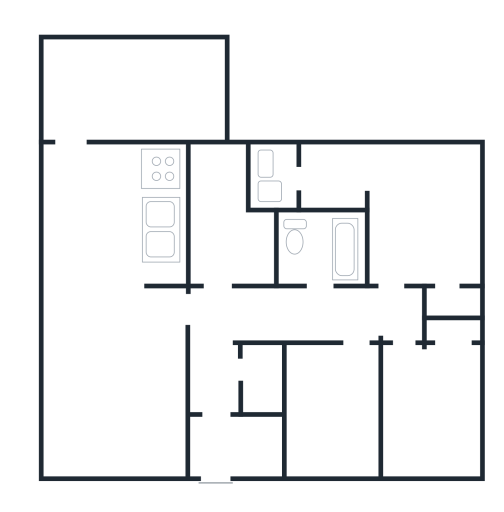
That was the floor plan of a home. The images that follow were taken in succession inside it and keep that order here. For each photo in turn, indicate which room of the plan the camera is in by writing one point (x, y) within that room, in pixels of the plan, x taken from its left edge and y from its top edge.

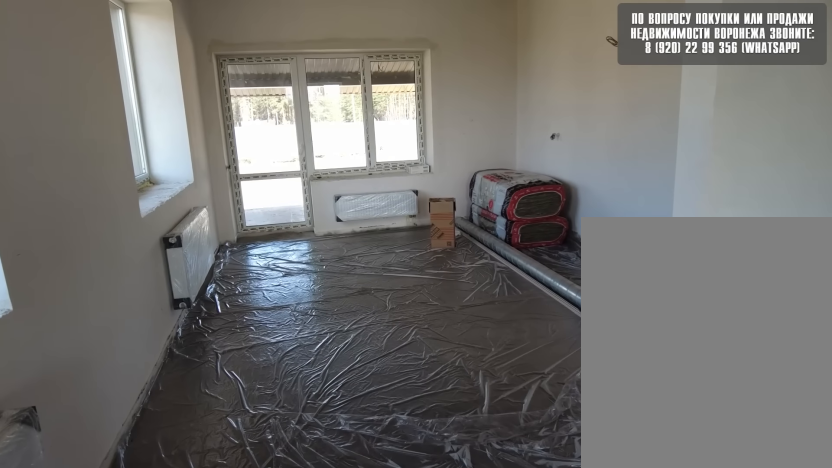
(107, 284)
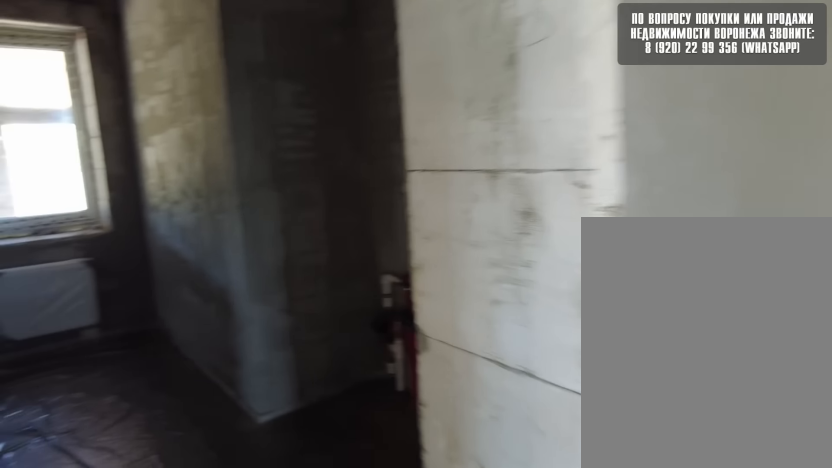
(224, 307)
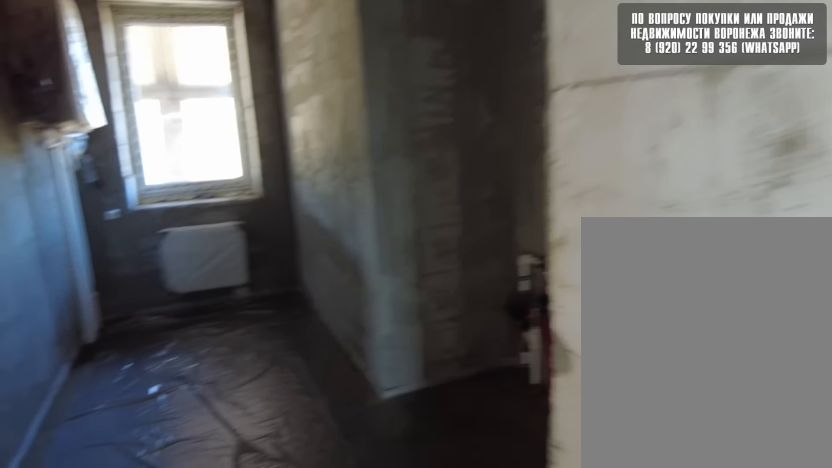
(229, 289)
